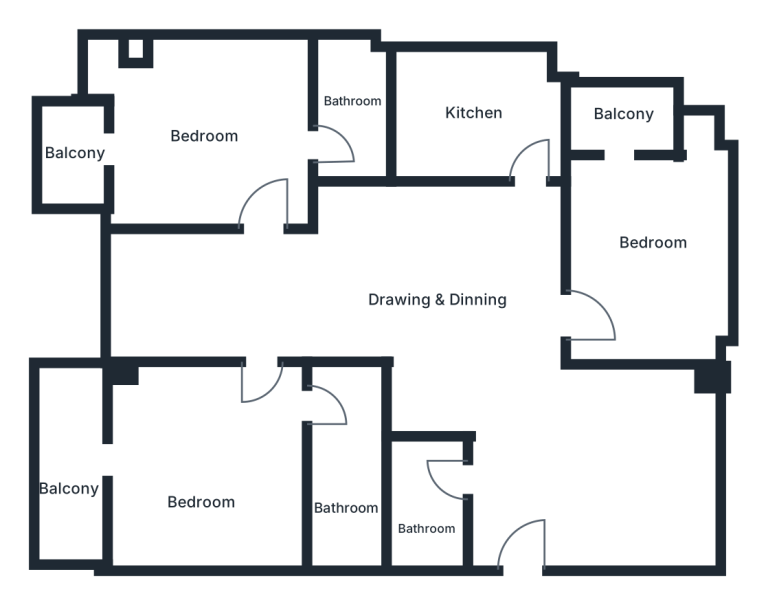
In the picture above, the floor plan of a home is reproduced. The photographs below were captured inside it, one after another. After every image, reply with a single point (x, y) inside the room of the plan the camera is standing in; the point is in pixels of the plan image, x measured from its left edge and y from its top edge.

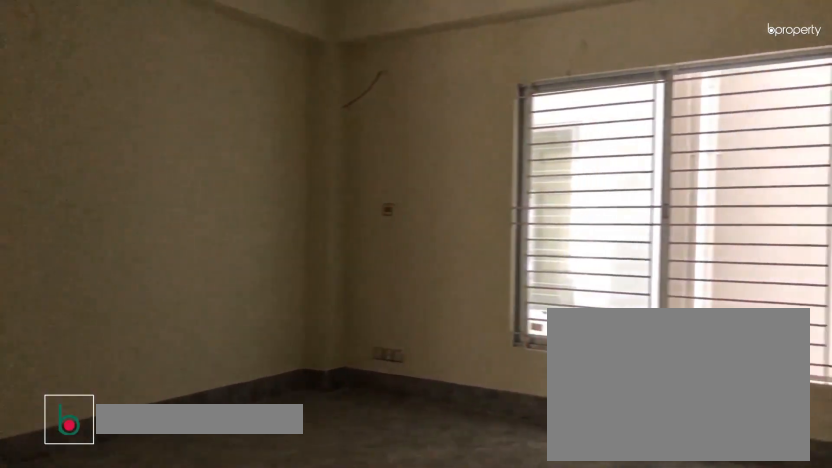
(621, 470)
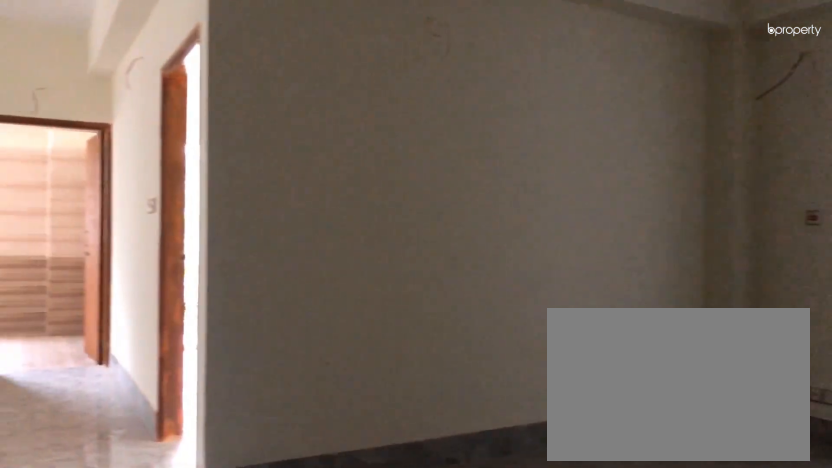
(621, 470)
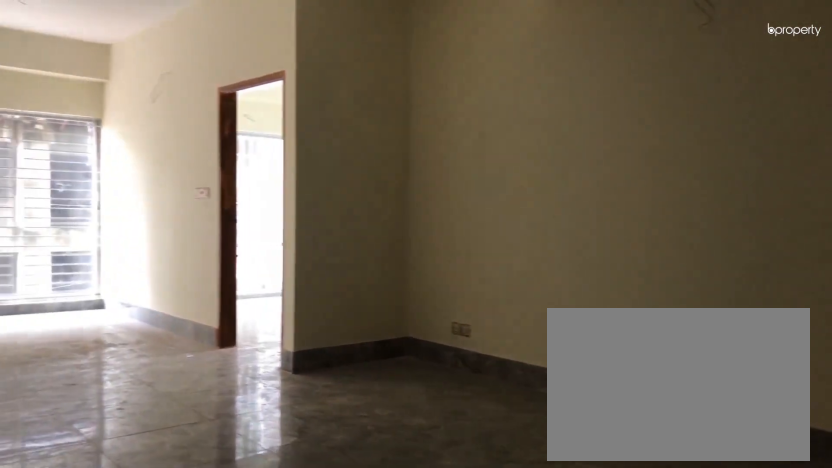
(446, 295)
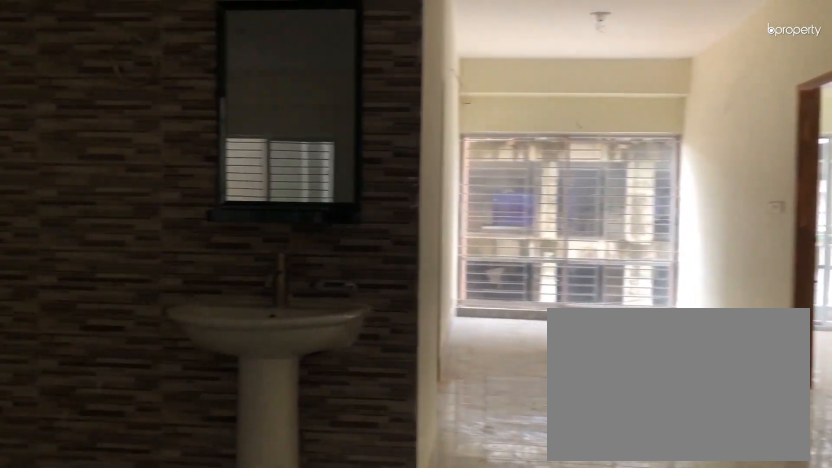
(446, 295)
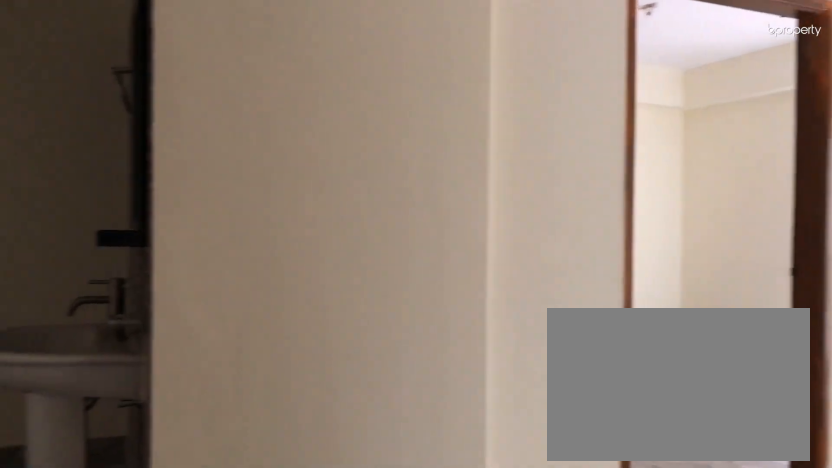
(238, 321)
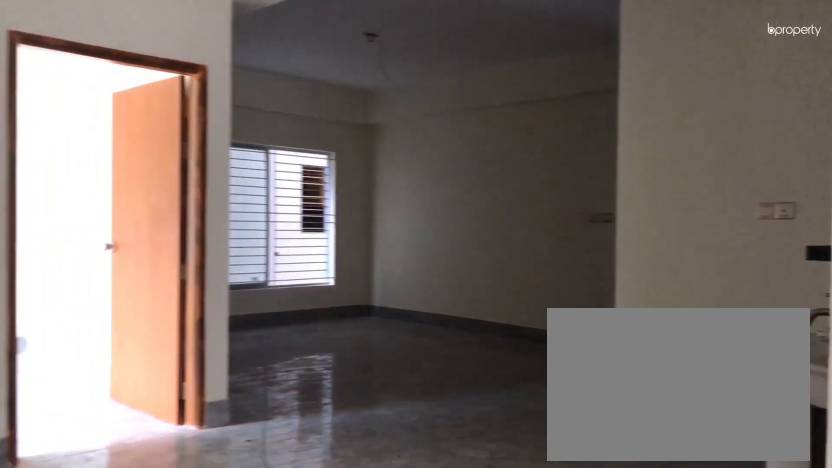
(386, 314)
